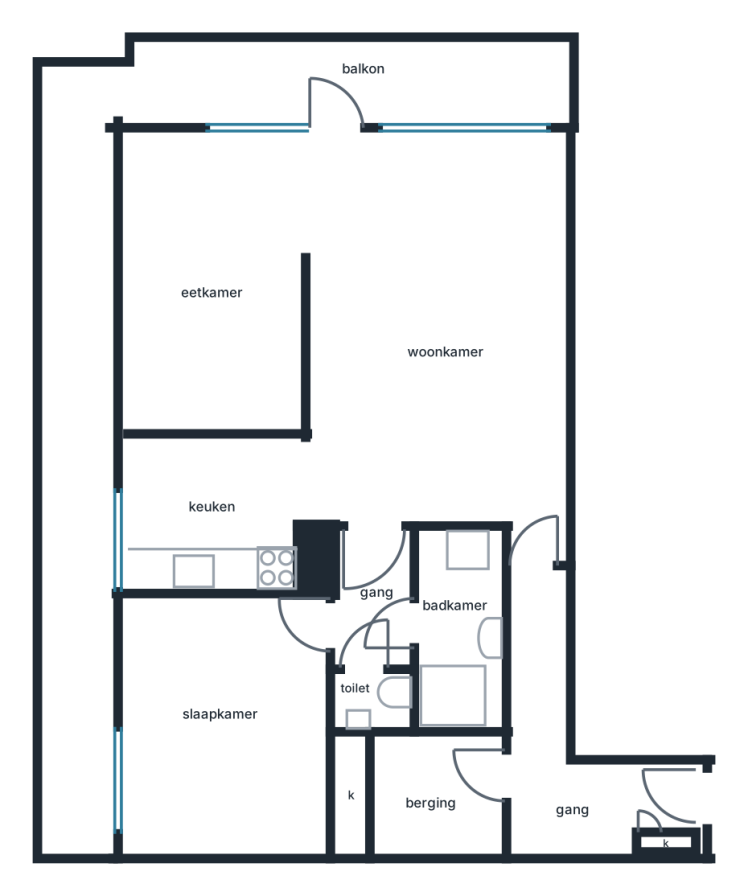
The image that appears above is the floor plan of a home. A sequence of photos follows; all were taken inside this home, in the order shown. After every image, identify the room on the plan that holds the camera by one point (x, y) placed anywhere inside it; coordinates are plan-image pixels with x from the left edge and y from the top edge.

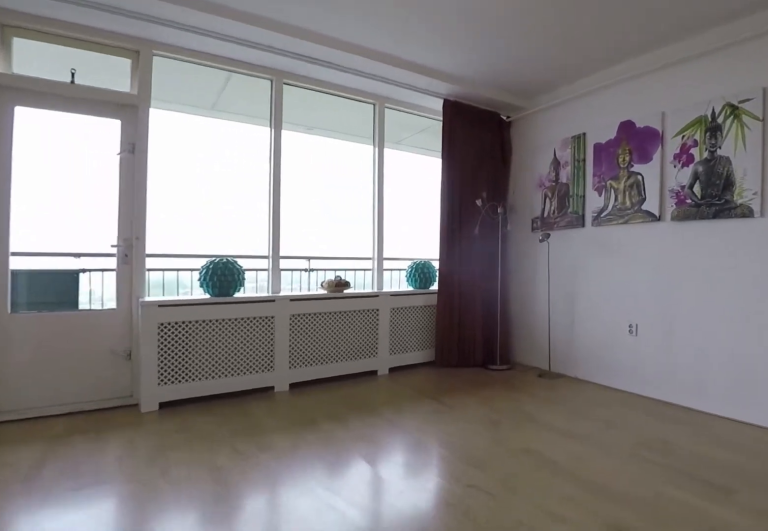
(438, 335)
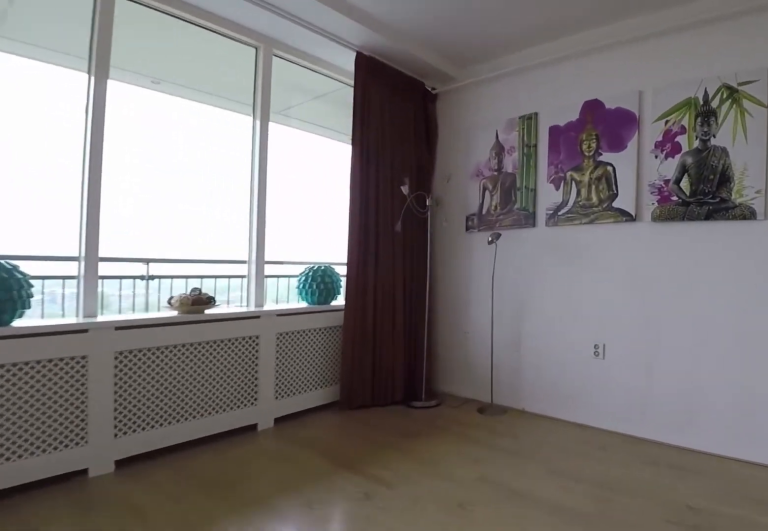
(438, 335)
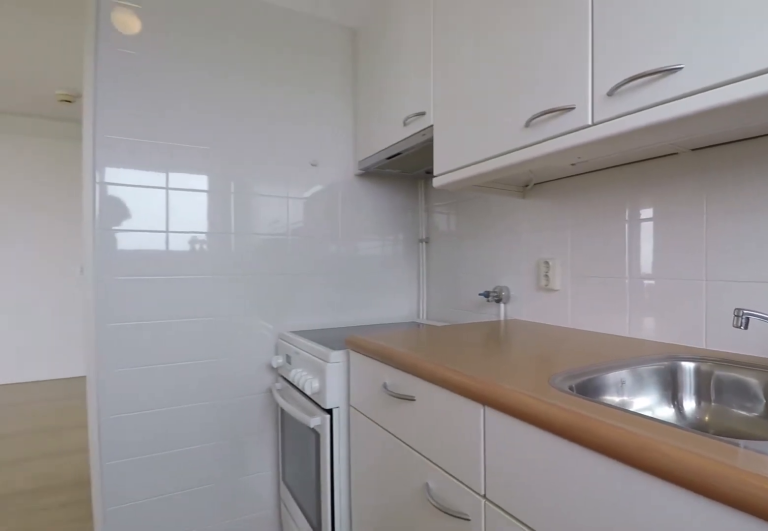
(211, 566)
